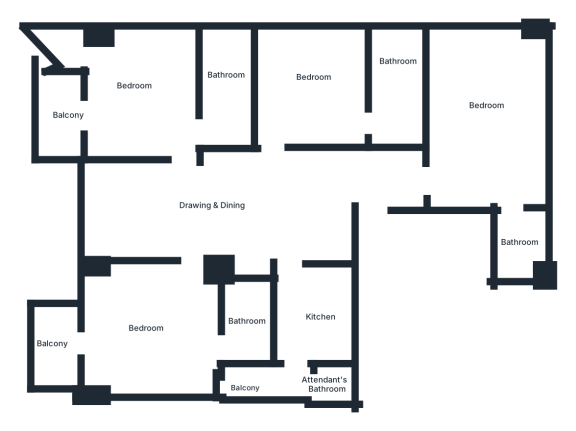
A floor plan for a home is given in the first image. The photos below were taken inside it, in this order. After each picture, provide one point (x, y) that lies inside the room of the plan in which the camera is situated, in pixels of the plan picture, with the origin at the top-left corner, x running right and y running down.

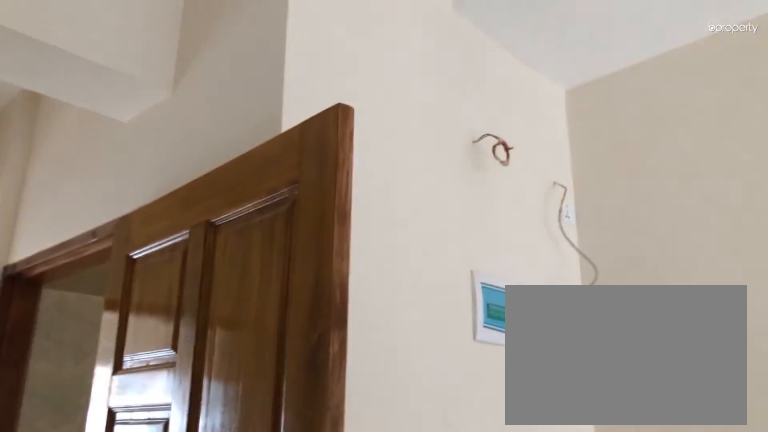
(223, 206)
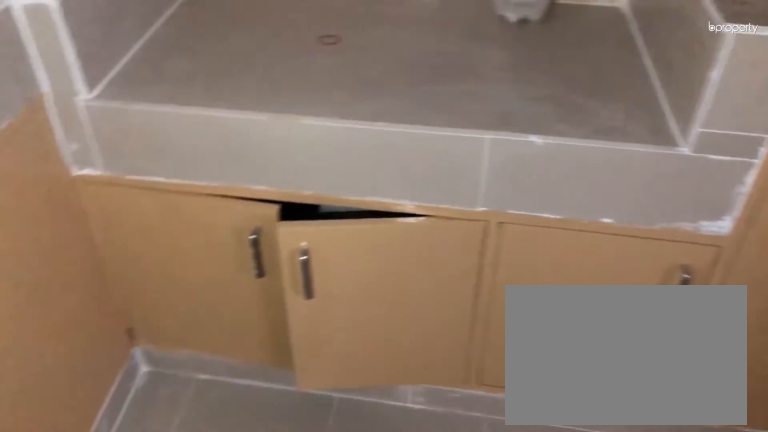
(314, 302)
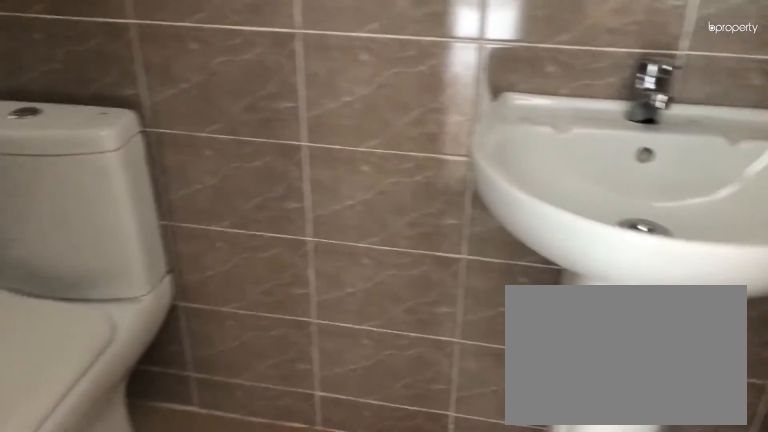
(228, 84)
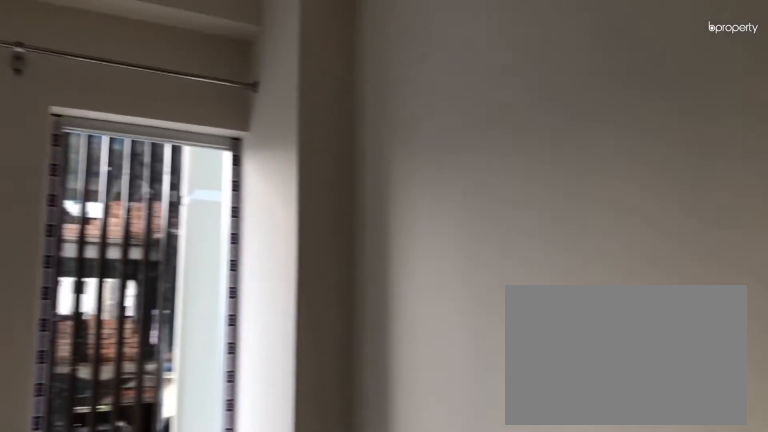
(160, 333)
